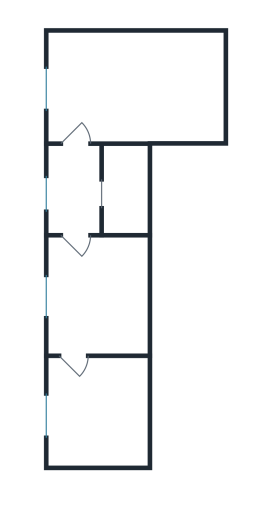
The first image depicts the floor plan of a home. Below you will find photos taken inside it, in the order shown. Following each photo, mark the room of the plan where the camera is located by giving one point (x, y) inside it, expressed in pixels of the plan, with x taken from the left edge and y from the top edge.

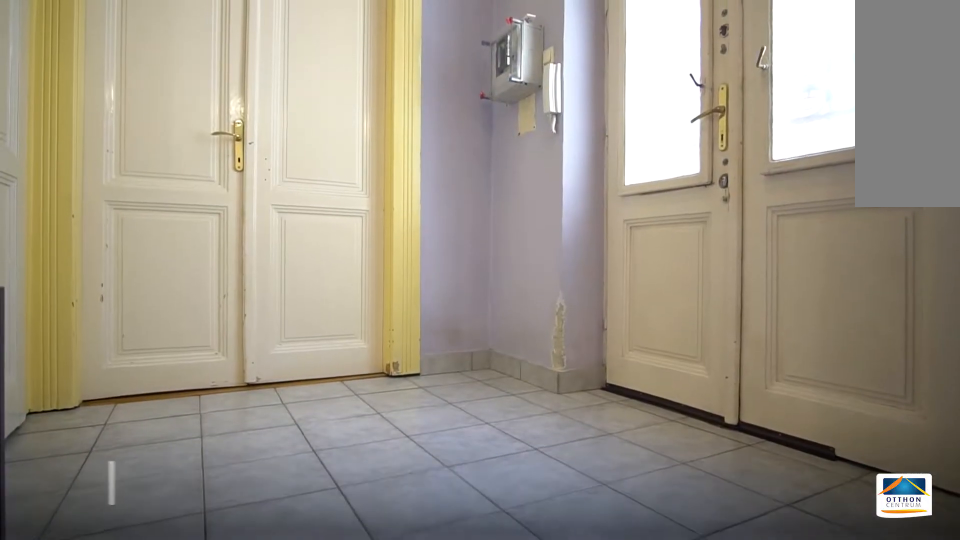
(76, 190)
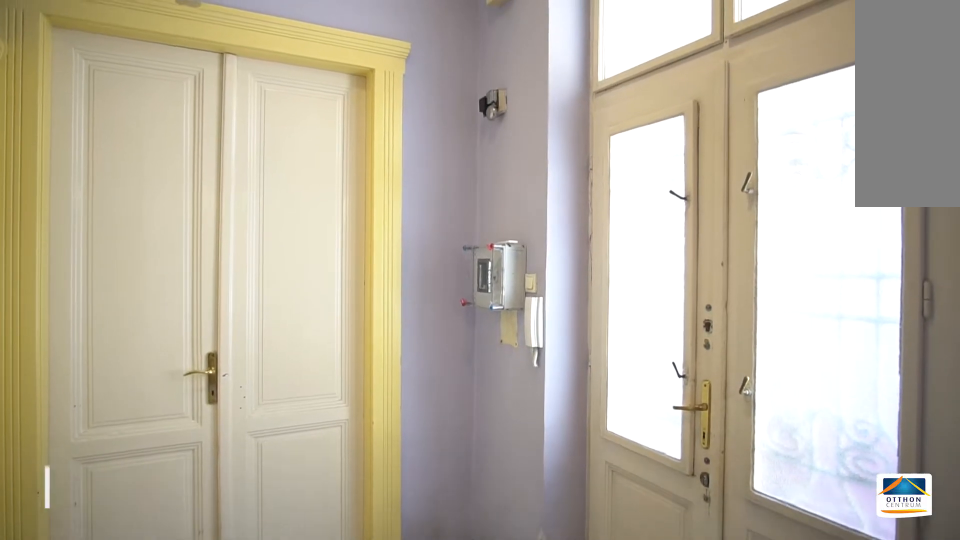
(77, 190)
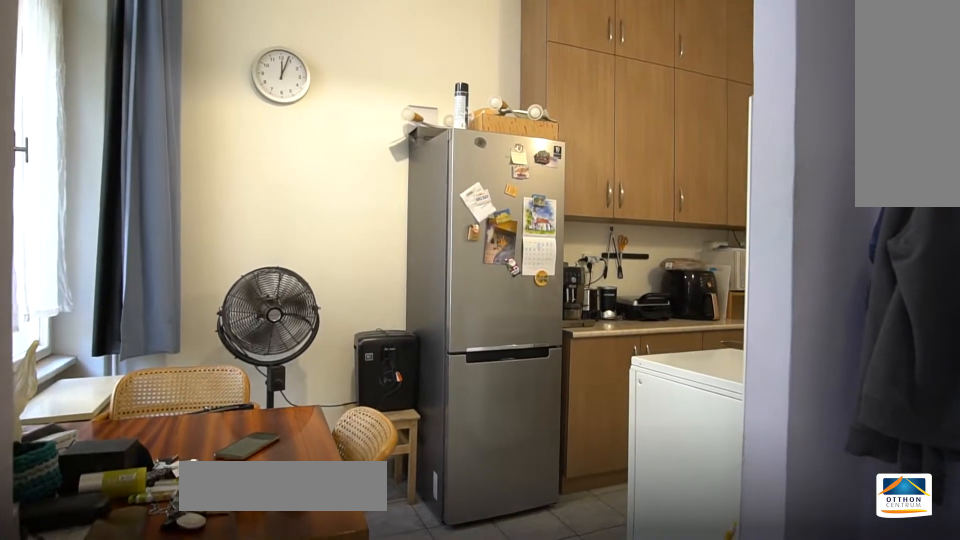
(146, 86)
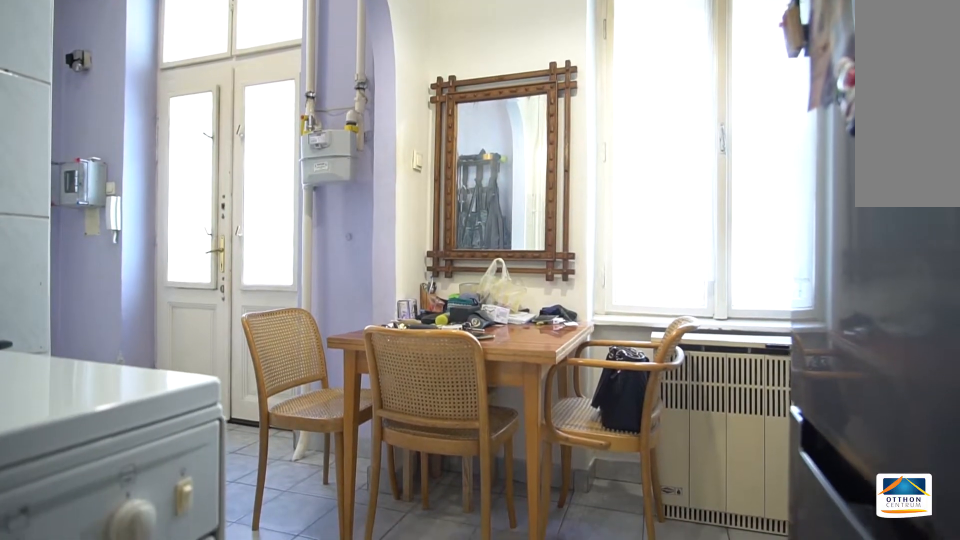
(146, 86)
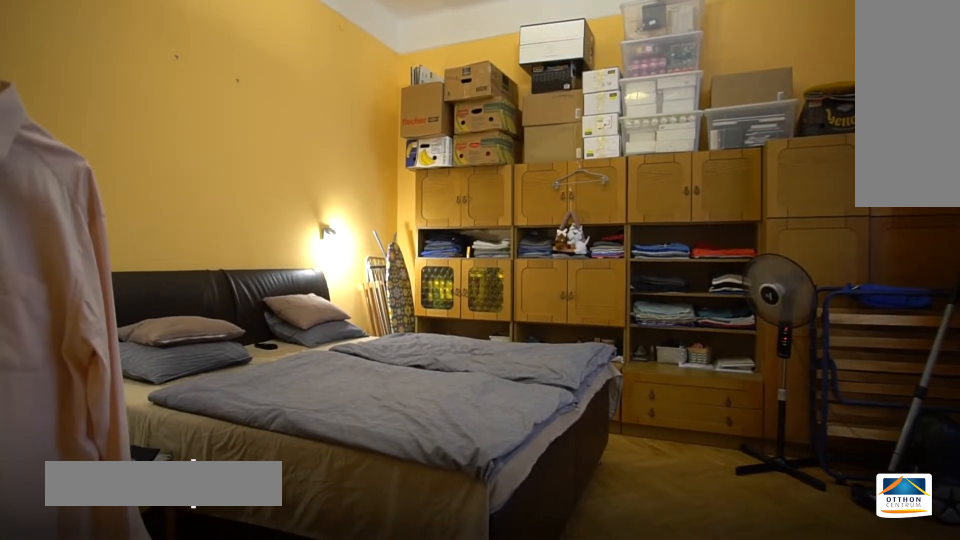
(105, 412)
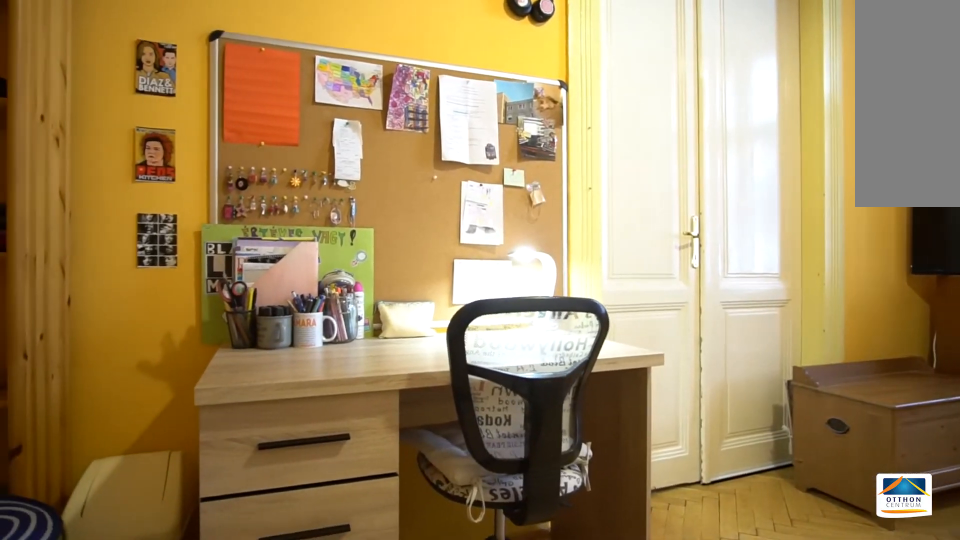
(105, 299)
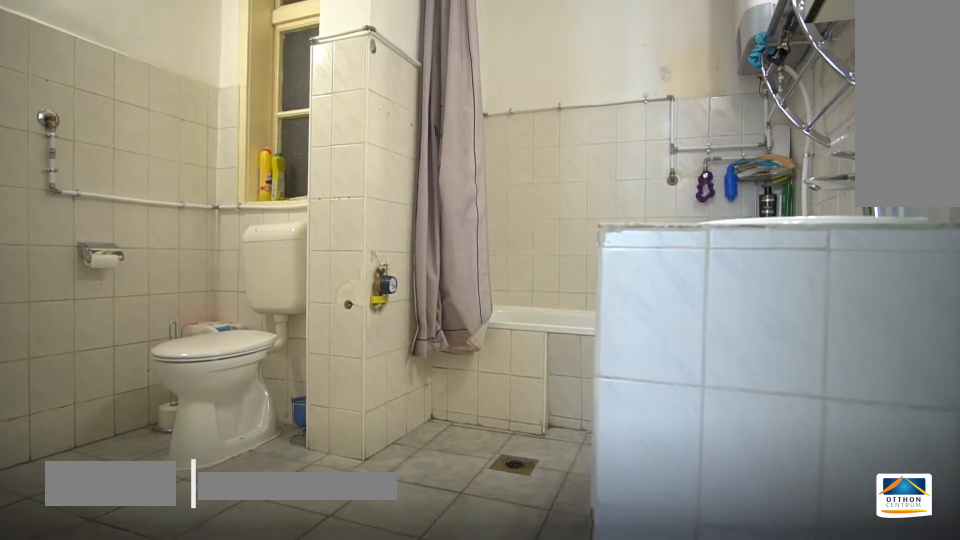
(126, 192)
